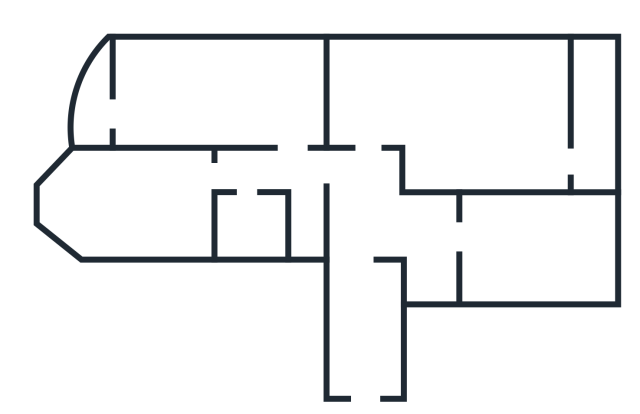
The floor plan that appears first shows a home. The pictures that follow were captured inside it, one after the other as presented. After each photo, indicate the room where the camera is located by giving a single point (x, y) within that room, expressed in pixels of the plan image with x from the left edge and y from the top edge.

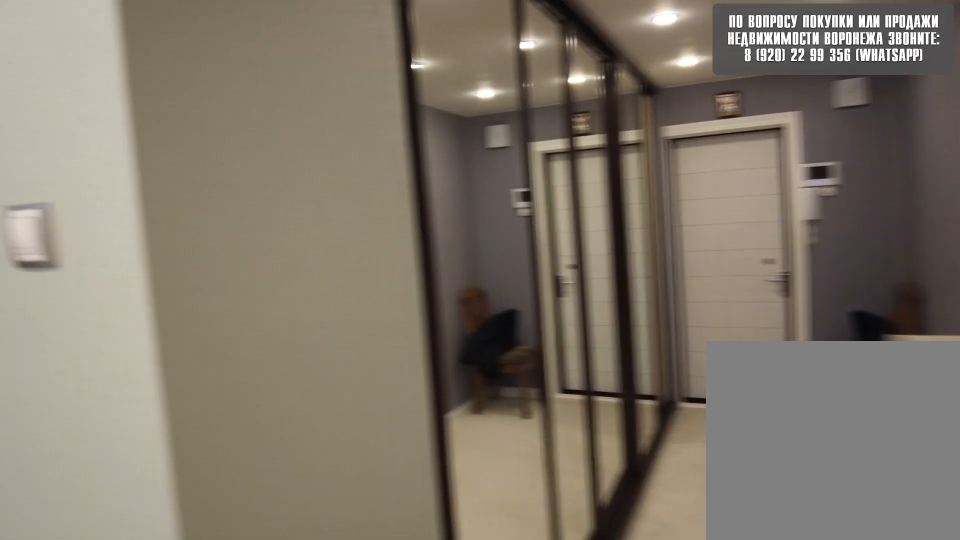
(369, 233)
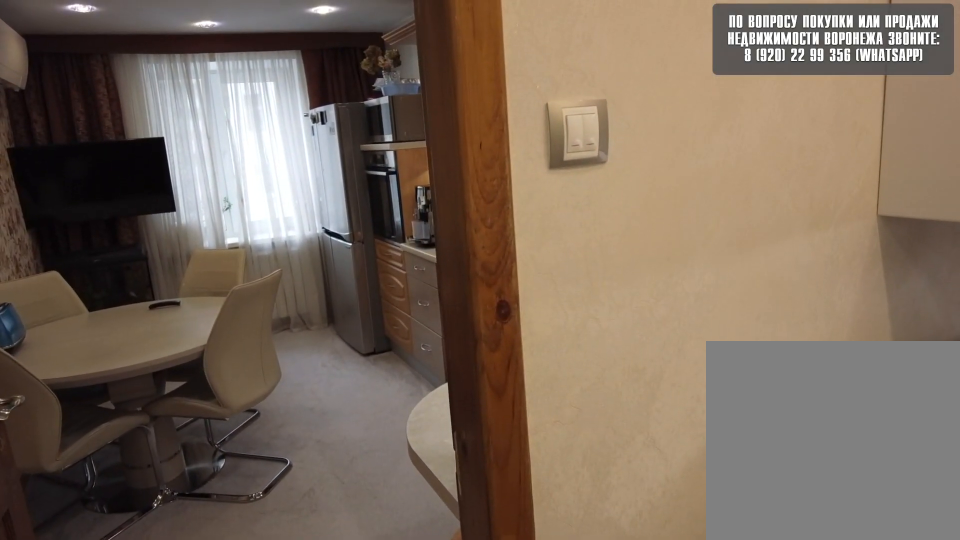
(437, 239)
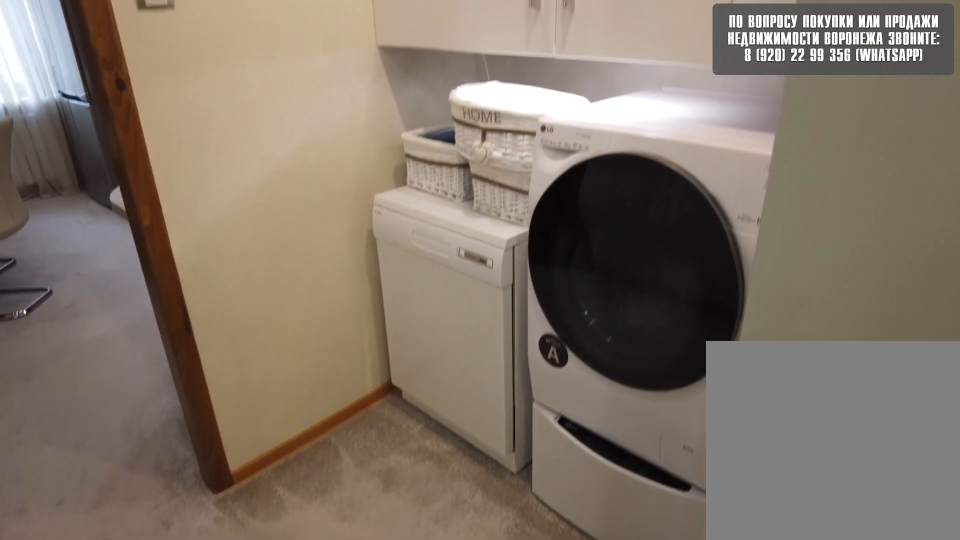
(437, 239)
